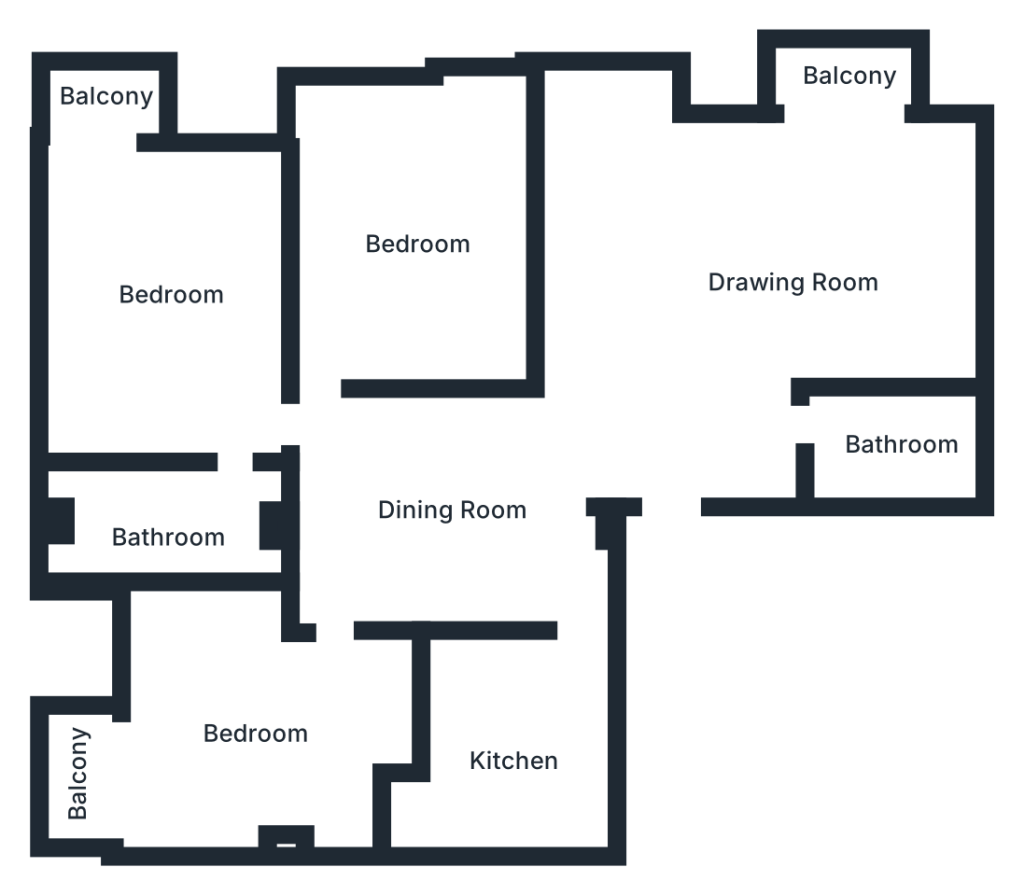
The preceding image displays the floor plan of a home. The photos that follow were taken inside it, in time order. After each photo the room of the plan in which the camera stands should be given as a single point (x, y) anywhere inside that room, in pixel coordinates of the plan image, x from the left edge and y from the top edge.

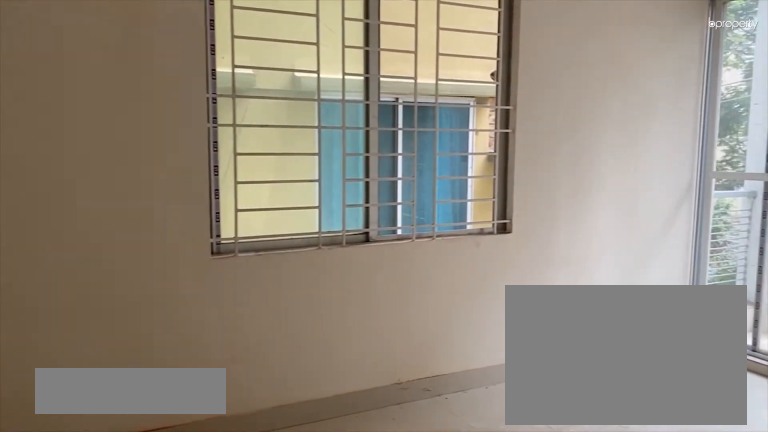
(179, 298)
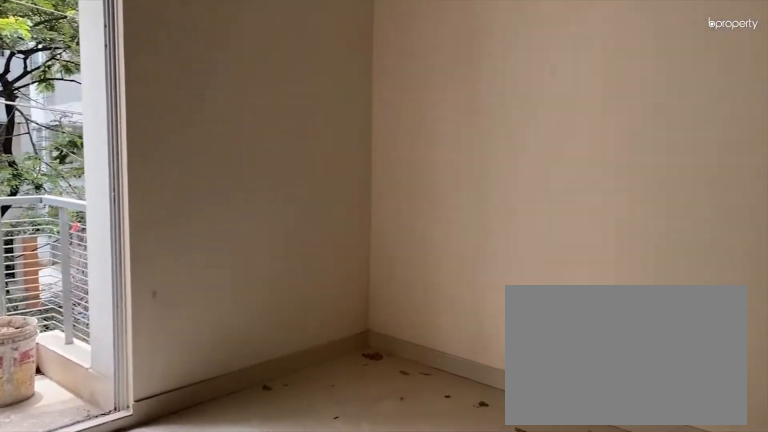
(179, 298)
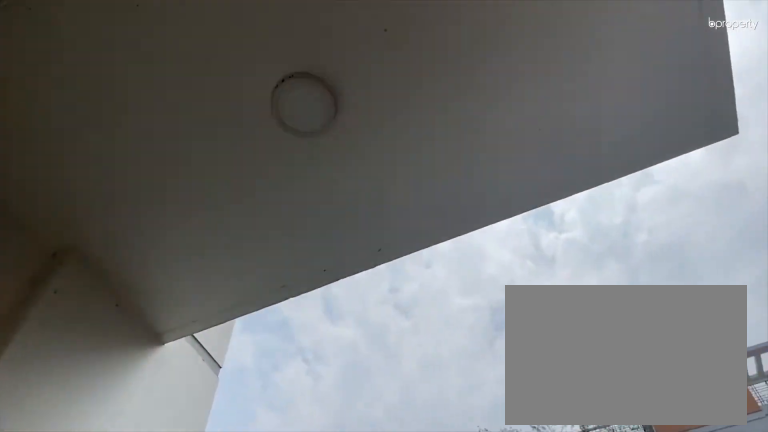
(99, 102)
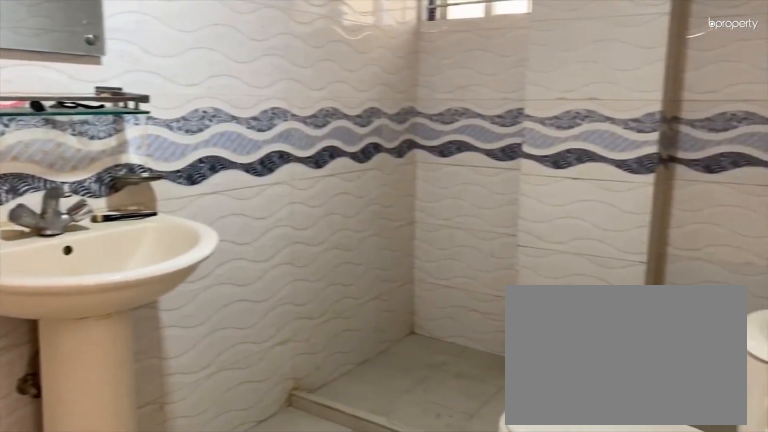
(172, 531)
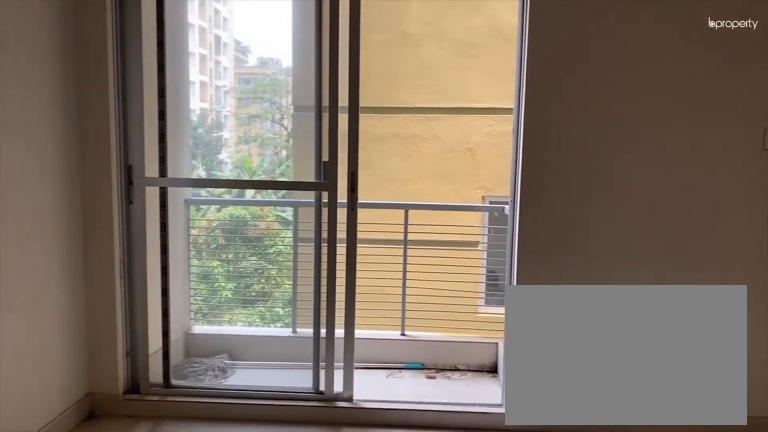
(265, 730)
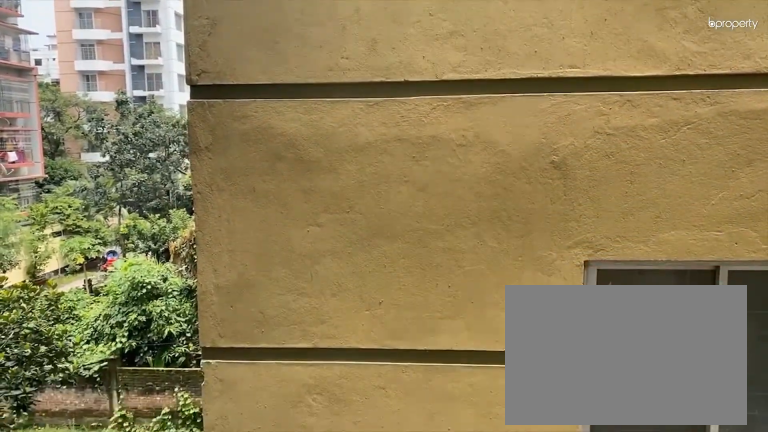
(81, 782)
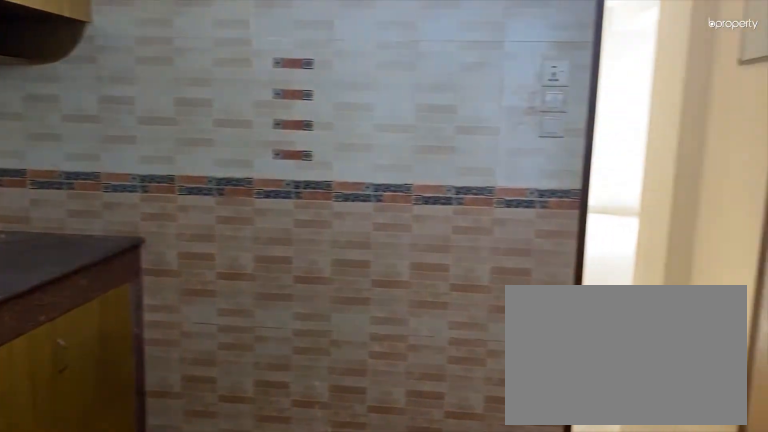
(516, 756)
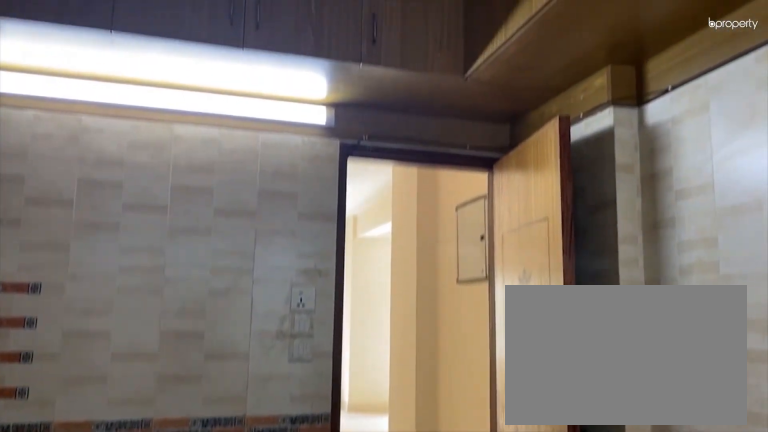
(516, 756)
